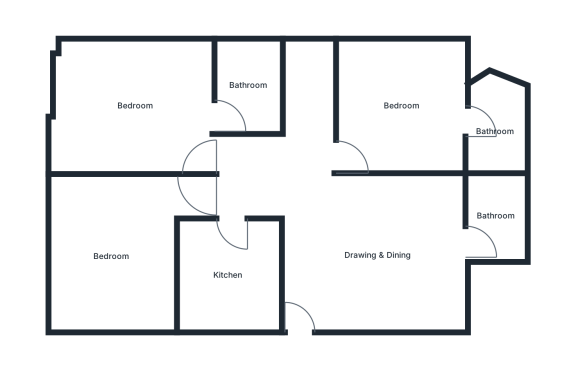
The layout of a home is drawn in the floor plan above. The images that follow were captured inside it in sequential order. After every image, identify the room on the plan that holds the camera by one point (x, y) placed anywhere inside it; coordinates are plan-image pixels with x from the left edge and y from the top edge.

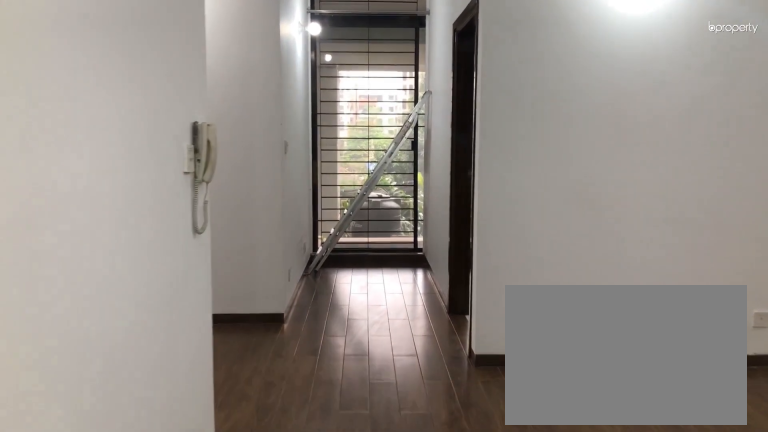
(305, 319)
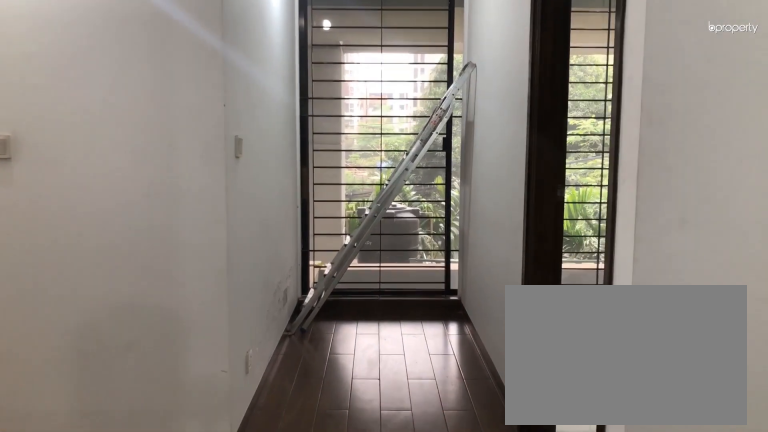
(376, 256)
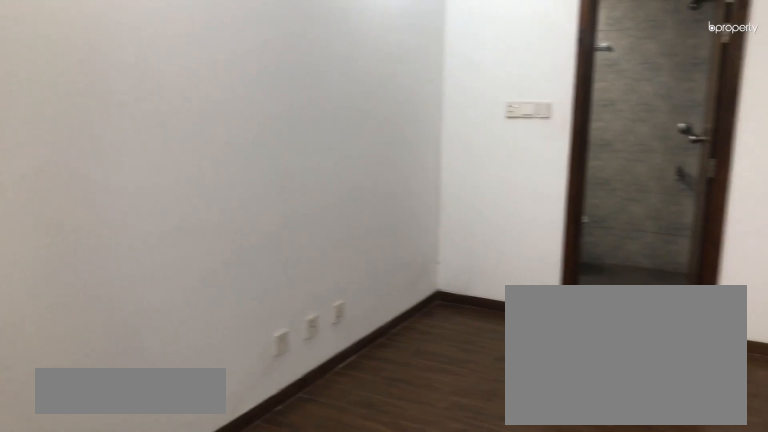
(376, 256)
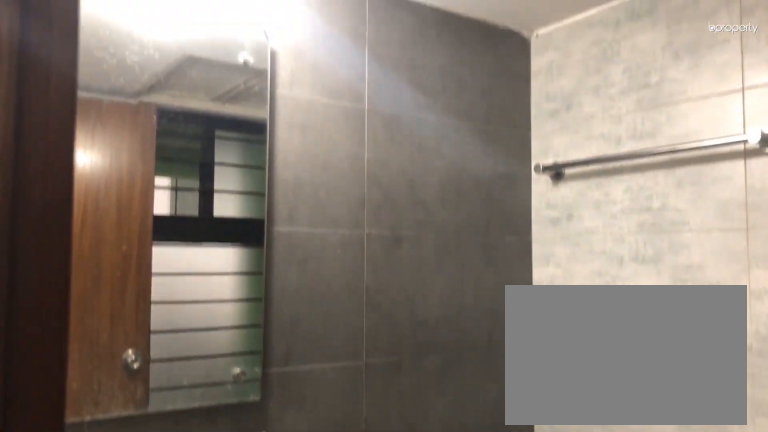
(496, 216)
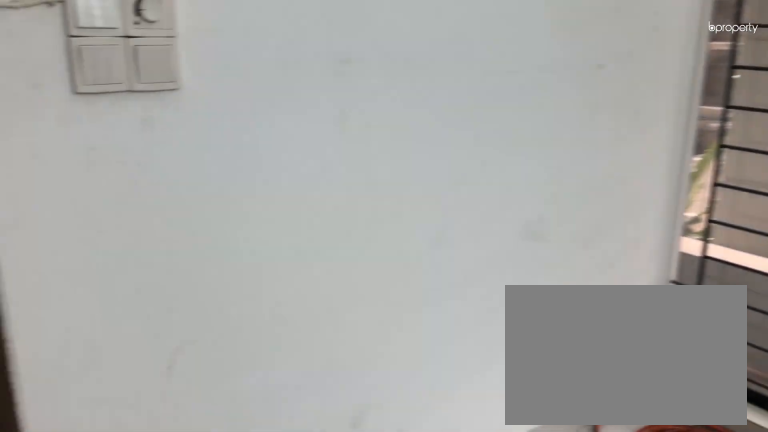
(401, 106)
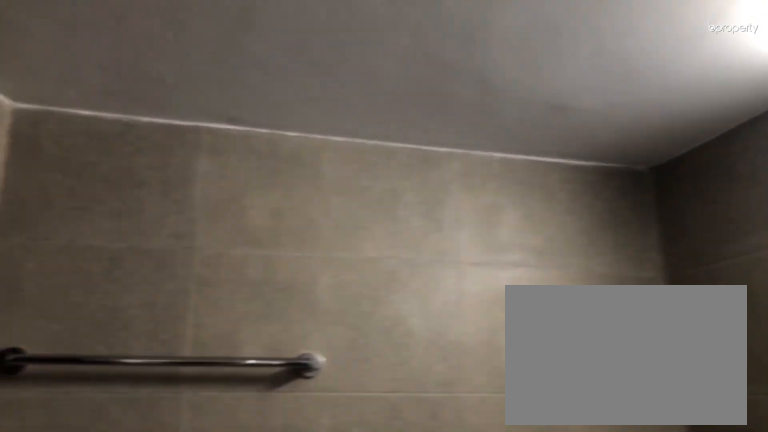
(494, 132)
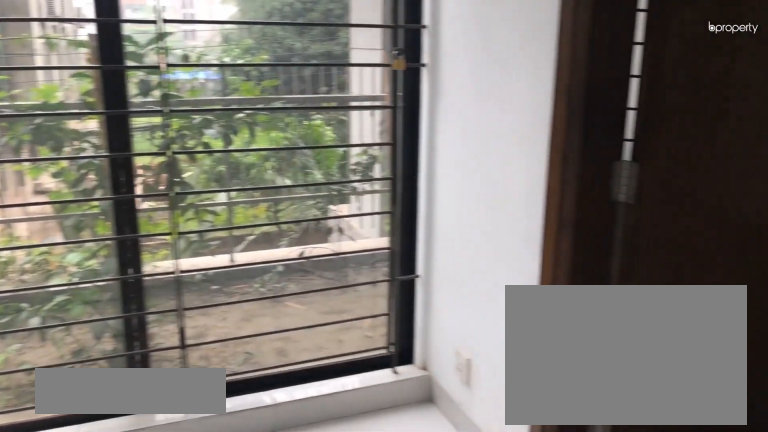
(134, 106)
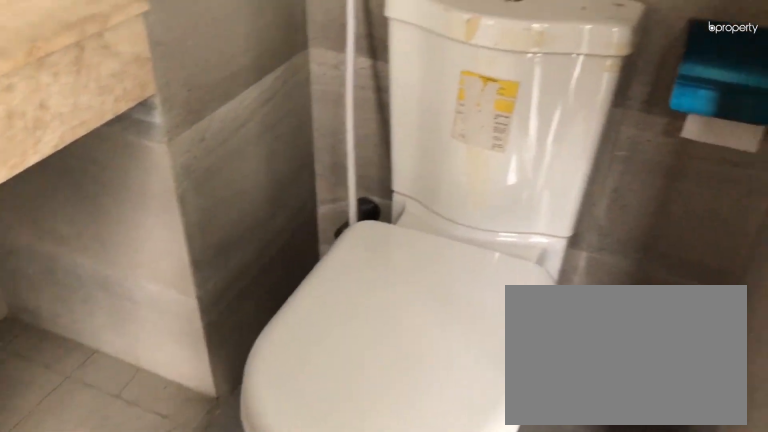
(249, 85)
